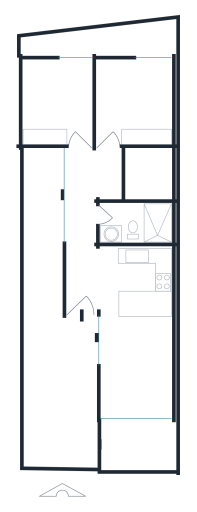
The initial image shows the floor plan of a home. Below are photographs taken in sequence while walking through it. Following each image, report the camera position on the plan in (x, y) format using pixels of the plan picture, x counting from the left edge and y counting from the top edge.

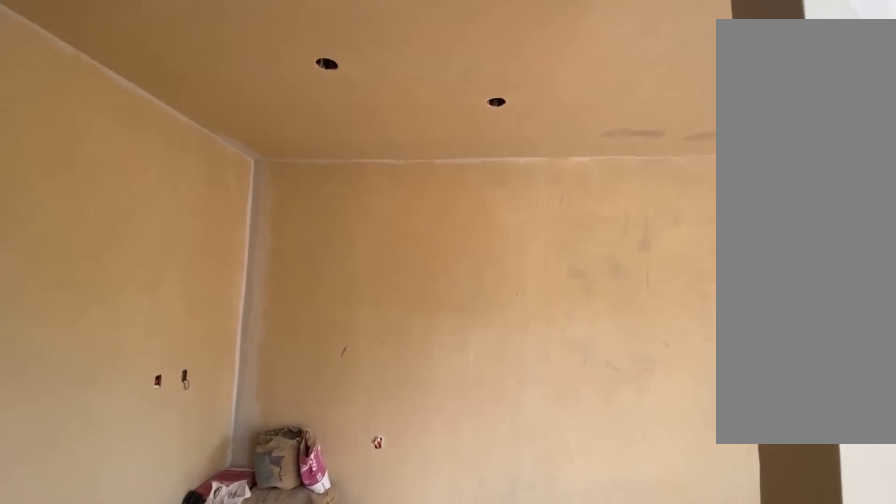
(97, 280)
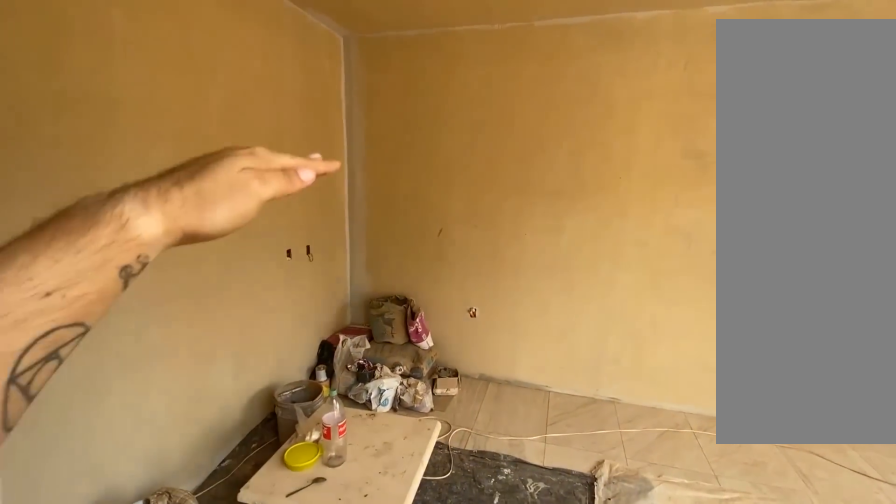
(97, 280)
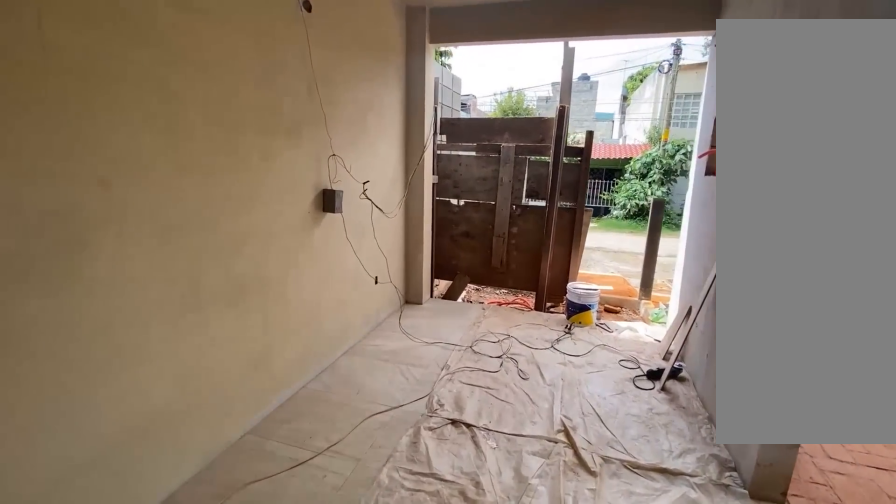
(131, 340)
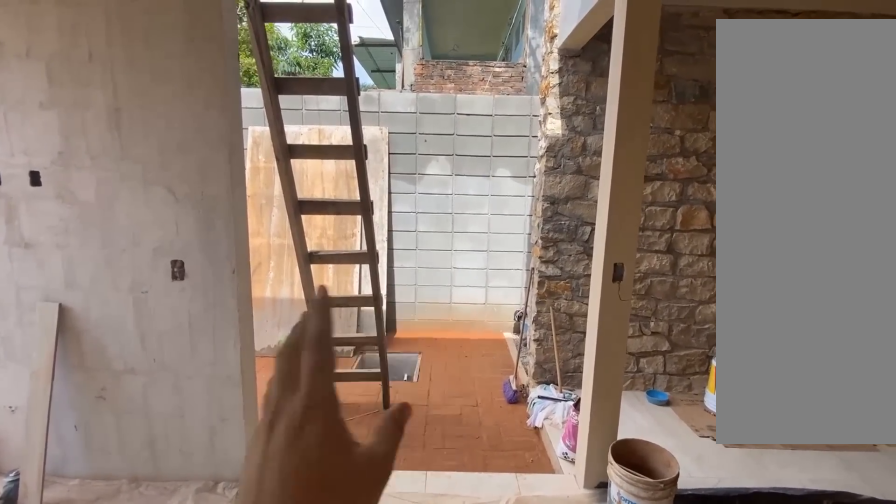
(131, 370)
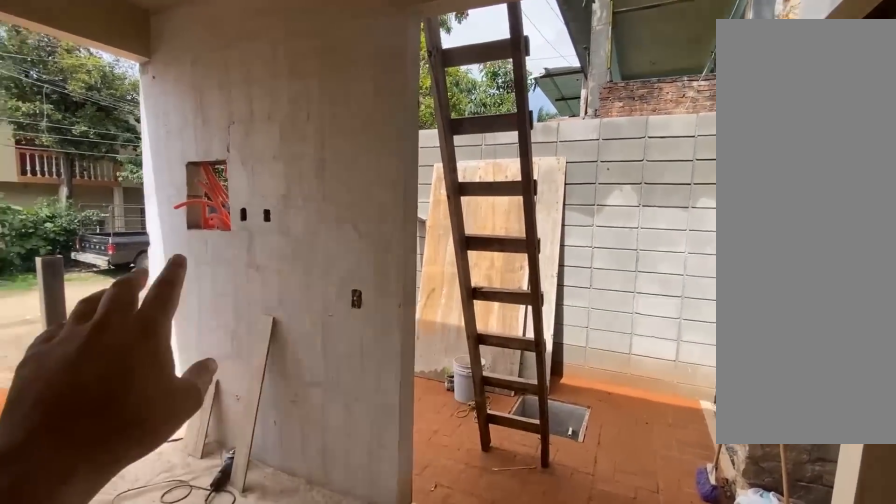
(131, 370)
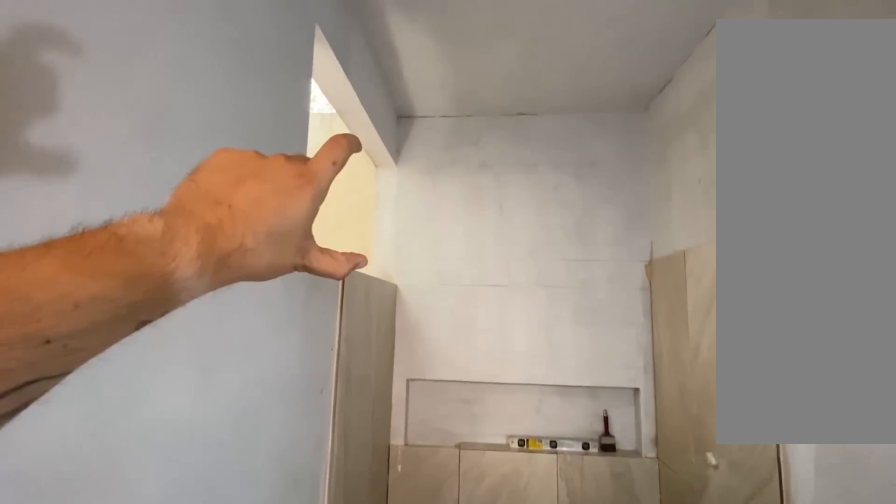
(84, 216)
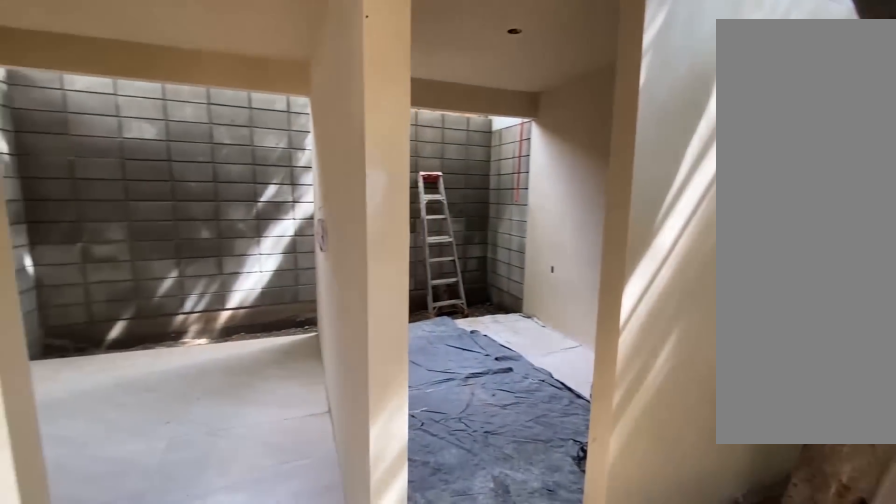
(85, 216)
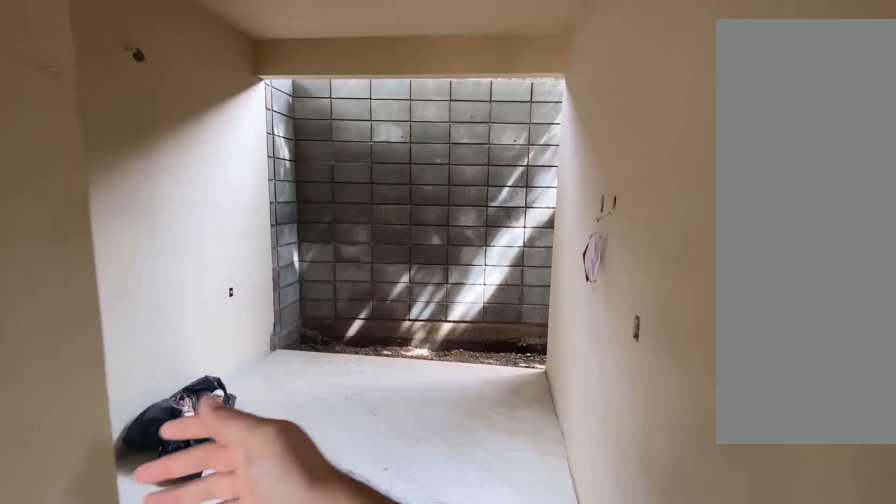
(95, 178)
